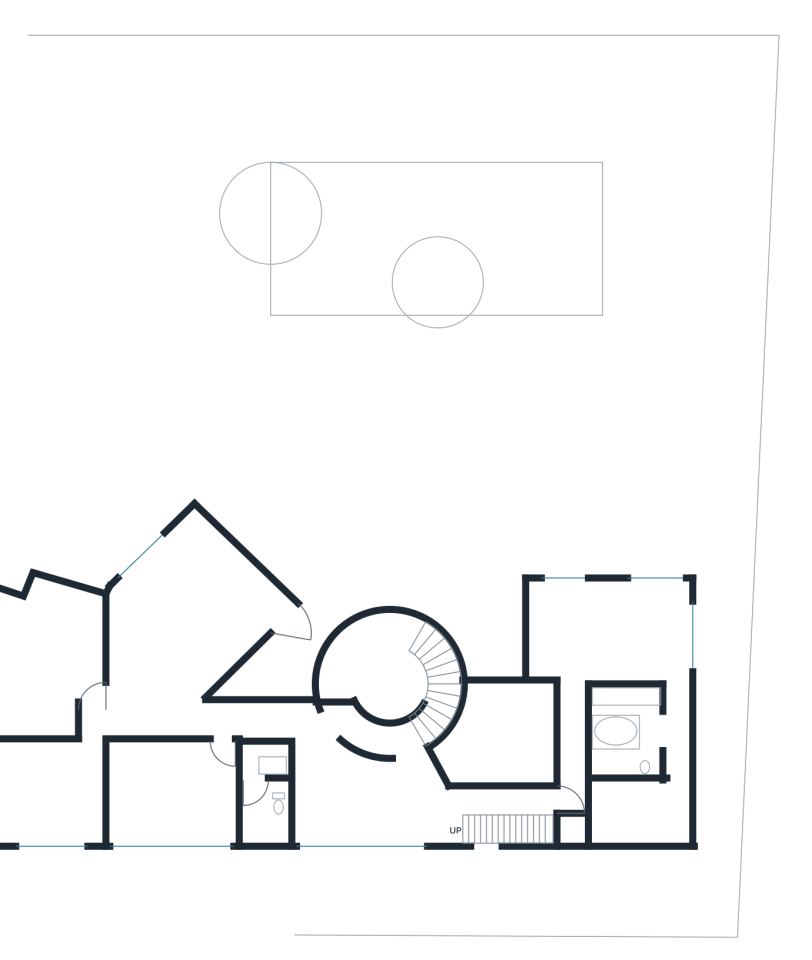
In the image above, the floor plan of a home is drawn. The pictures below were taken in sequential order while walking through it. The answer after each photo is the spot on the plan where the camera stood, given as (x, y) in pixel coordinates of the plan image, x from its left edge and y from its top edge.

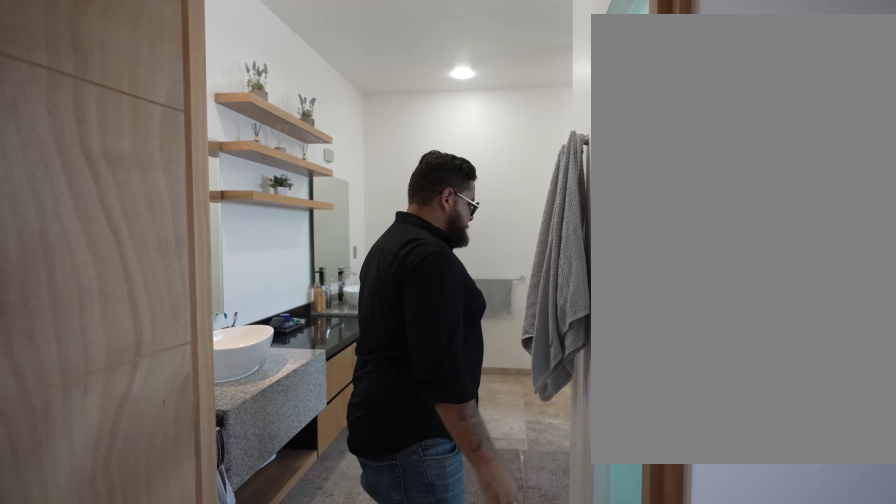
(674, 786)
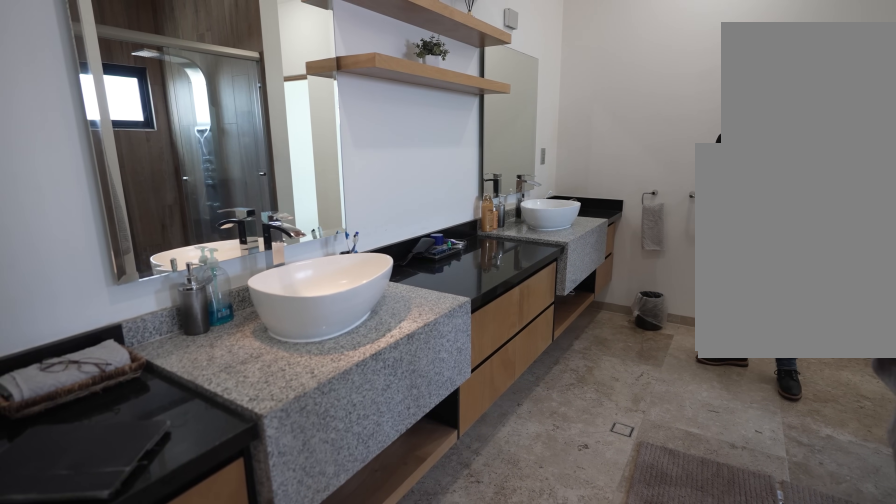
(654, 729)
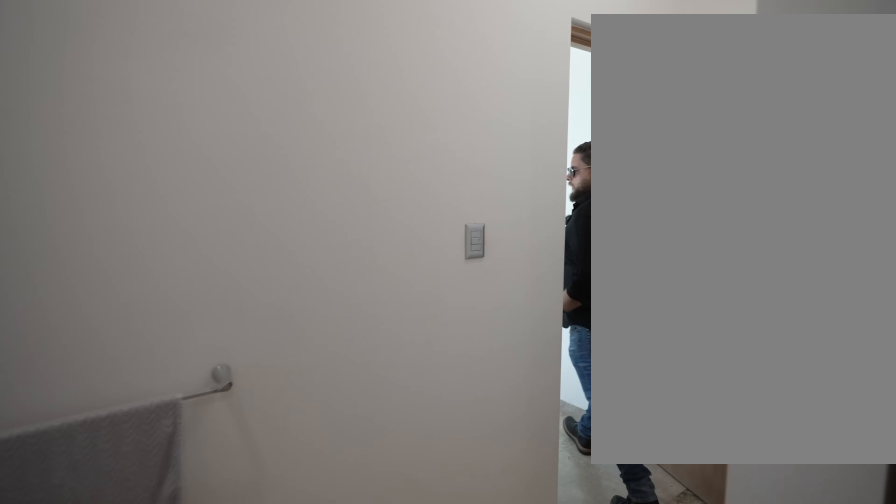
(665, 625)
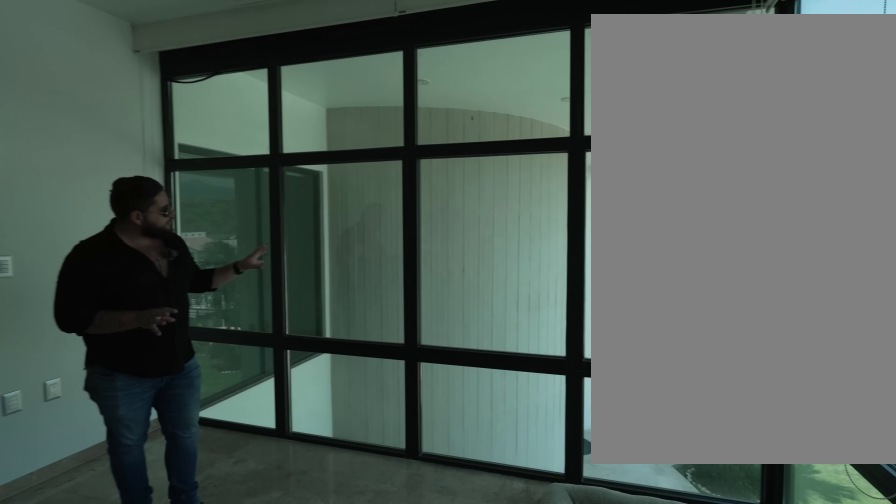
(595, 600)
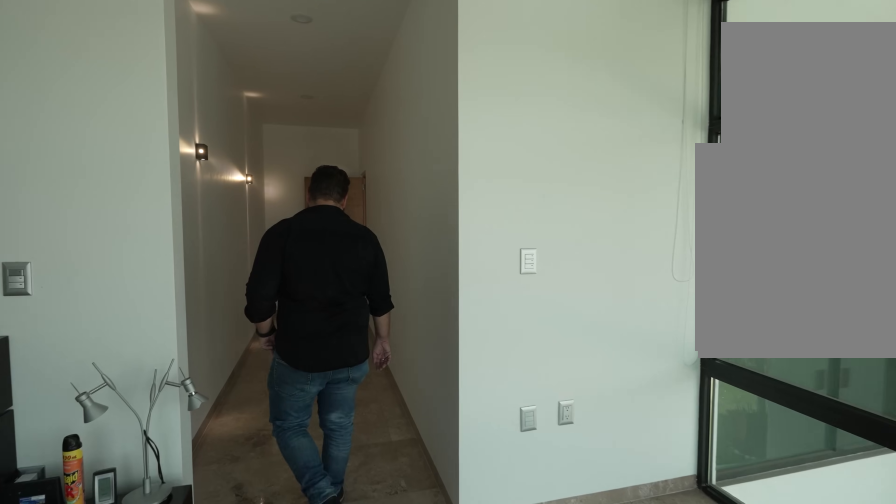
(595, 600)
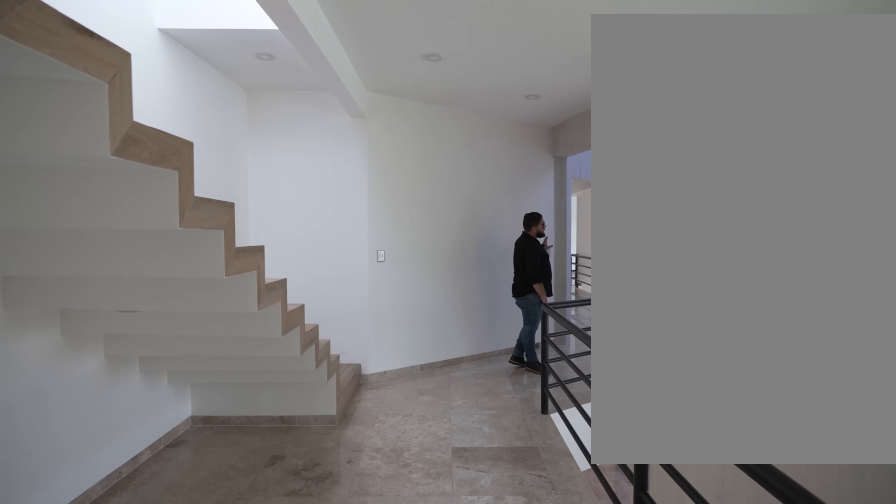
(526, 797)
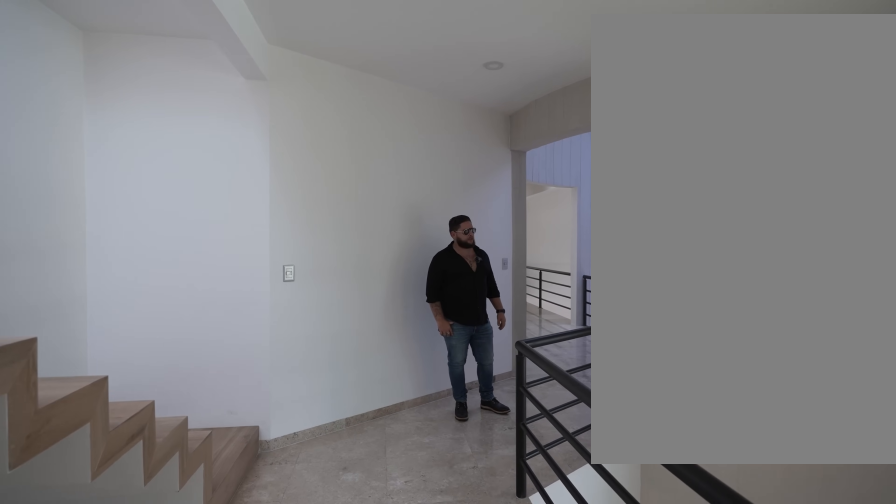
(526, 797)
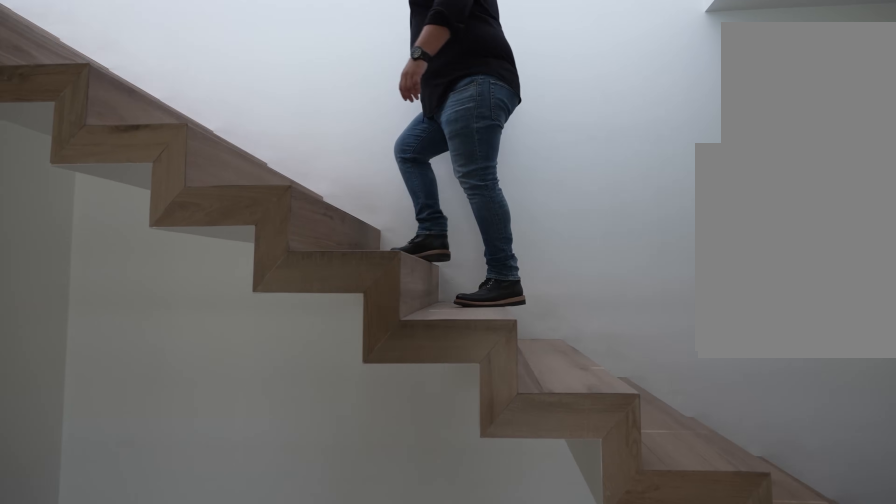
(499, 798)
